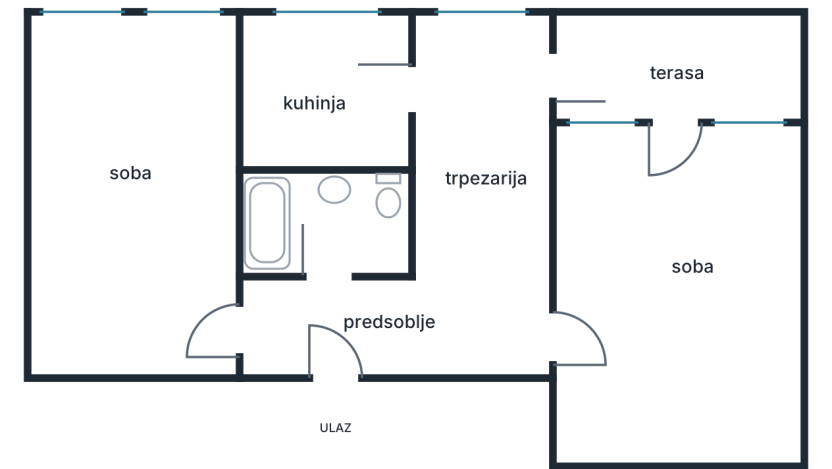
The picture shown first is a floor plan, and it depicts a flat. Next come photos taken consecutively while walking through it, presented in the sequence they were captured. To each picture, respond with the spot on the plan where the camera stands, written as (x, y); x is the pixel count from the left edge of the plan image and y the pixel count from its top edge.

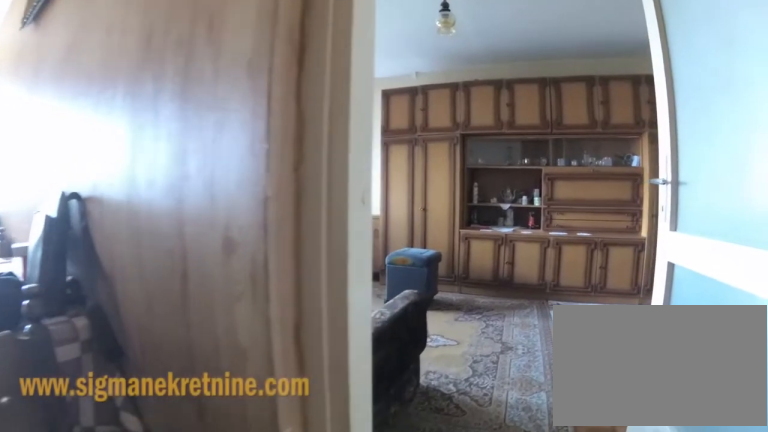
(495, 326)
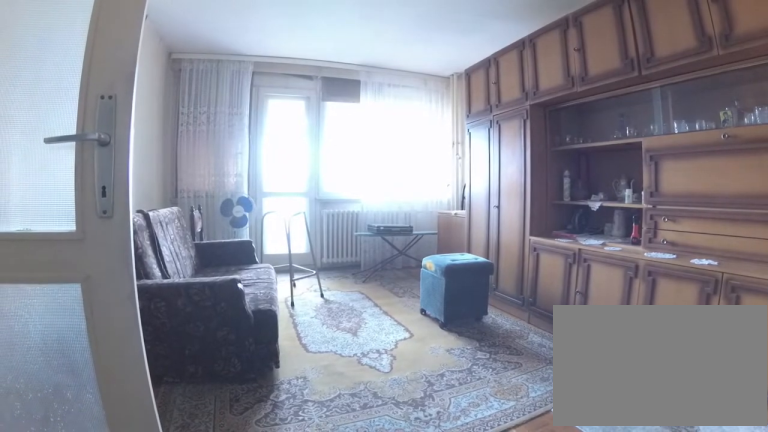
(679, 442)
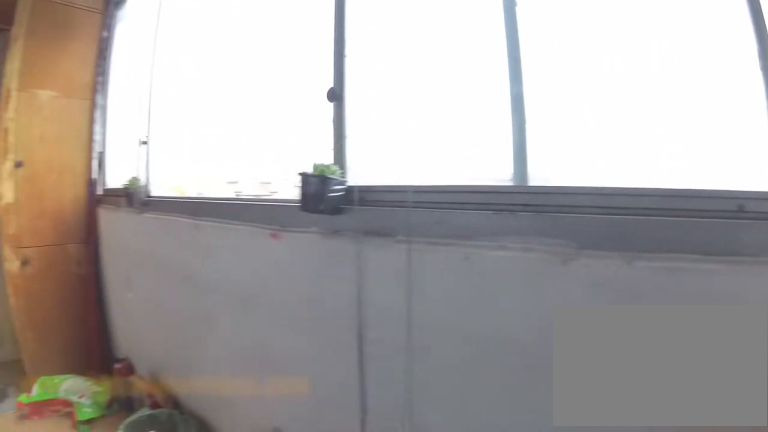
(741, 104)
